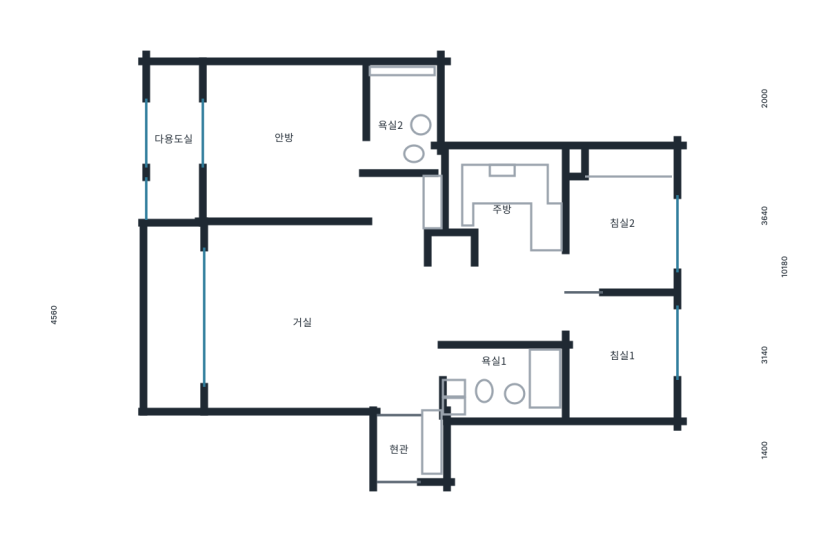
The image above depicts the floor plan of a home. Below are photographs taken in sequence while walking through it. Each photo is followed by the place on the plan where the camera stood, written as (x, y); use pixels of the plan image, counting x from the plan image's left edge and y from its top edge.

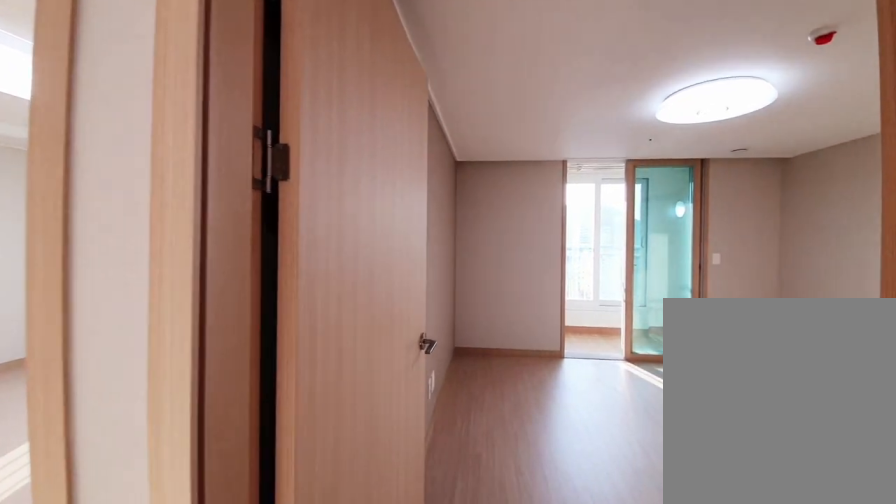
(402, 206)
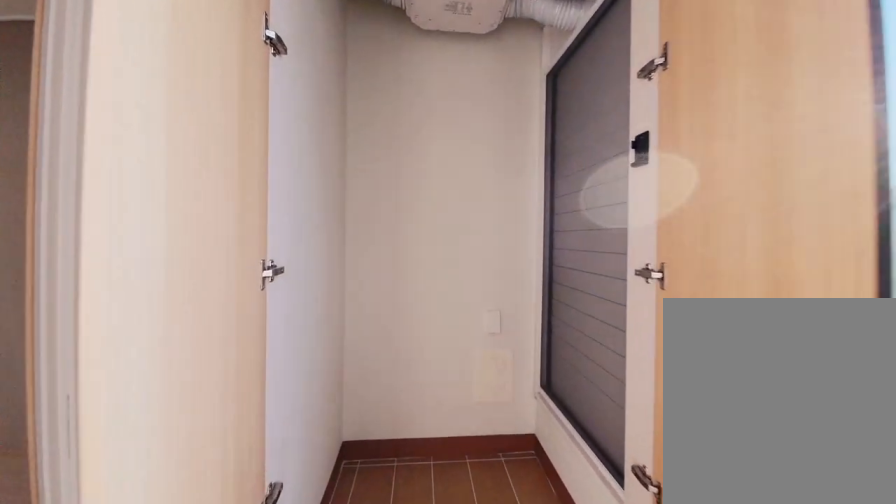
(195, 162)
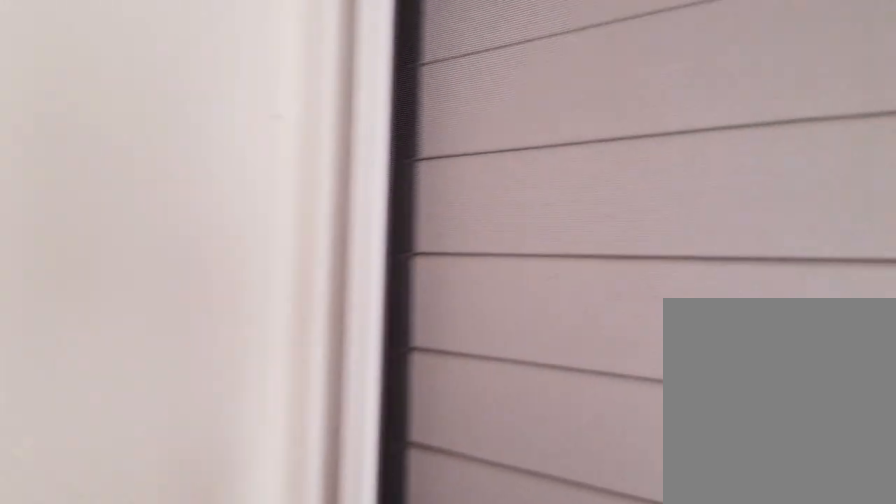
(197, 159)
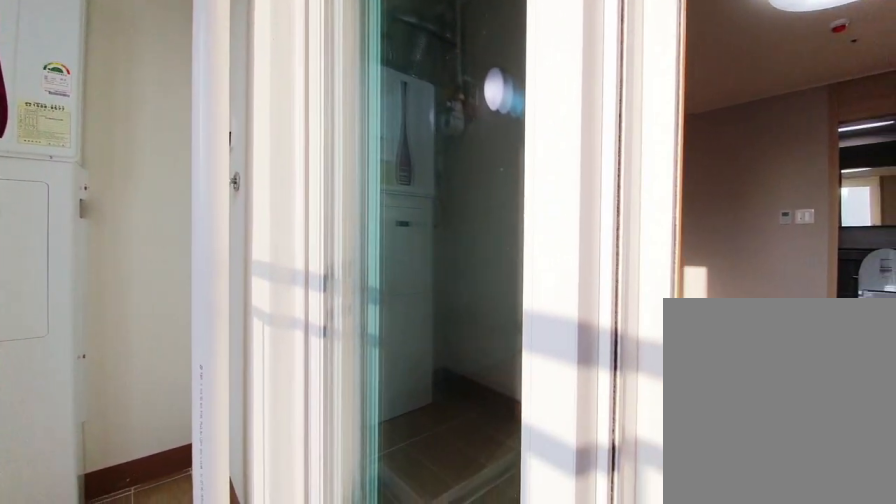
(196, 160)
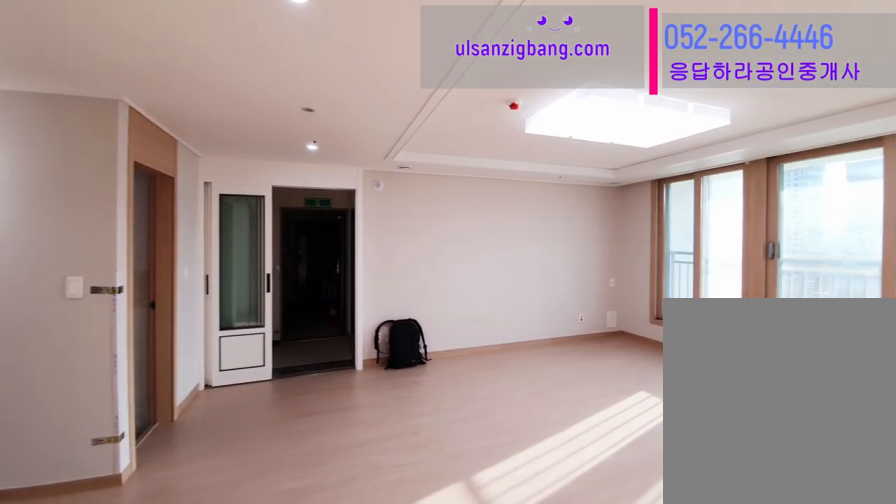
(394, 214)
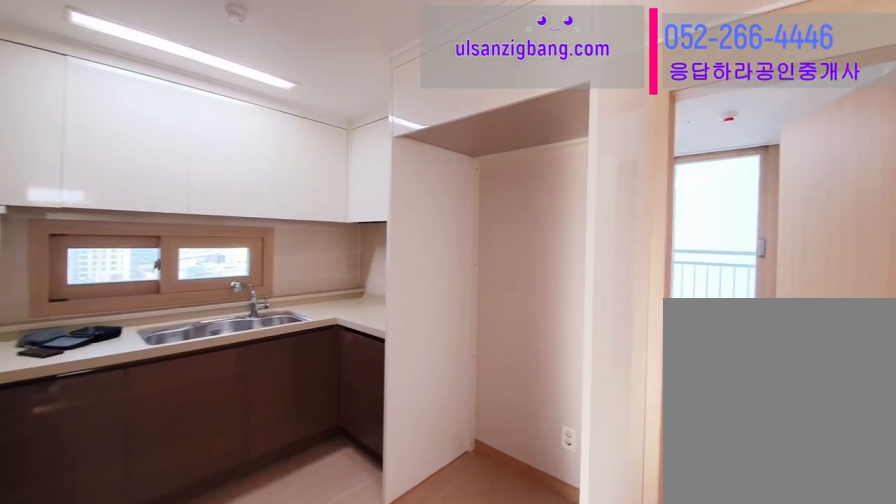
(508, 220)
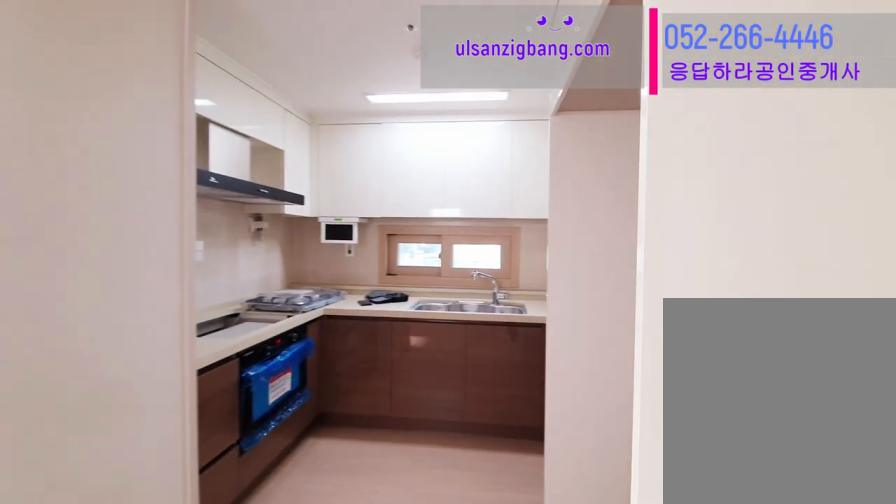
(508, 218)
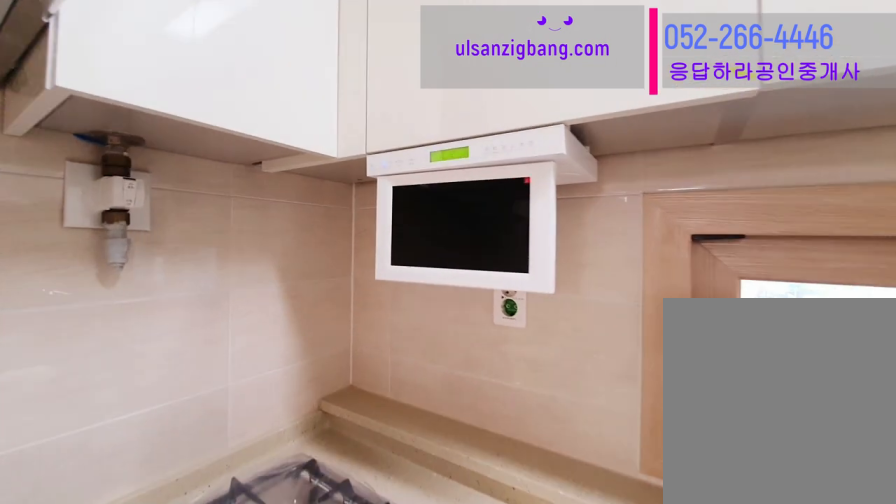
(507, 218)
